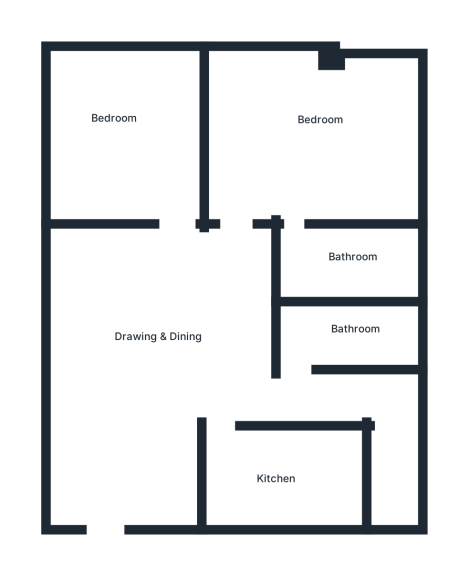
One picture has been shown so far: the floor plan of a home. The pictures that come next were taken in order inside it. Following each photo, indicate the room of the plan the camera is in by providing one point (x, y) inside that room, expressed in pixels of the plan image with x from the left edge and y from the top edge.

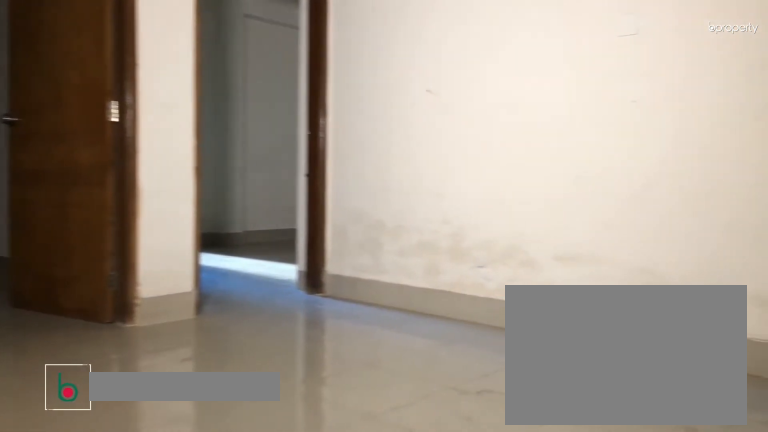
(163, 340)
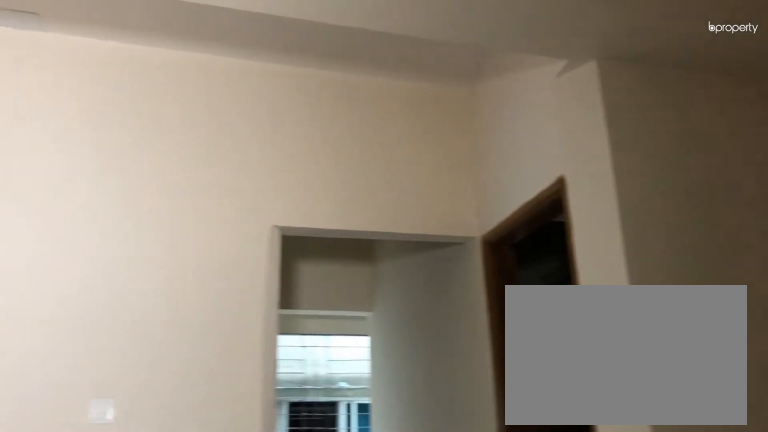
(163, 340)
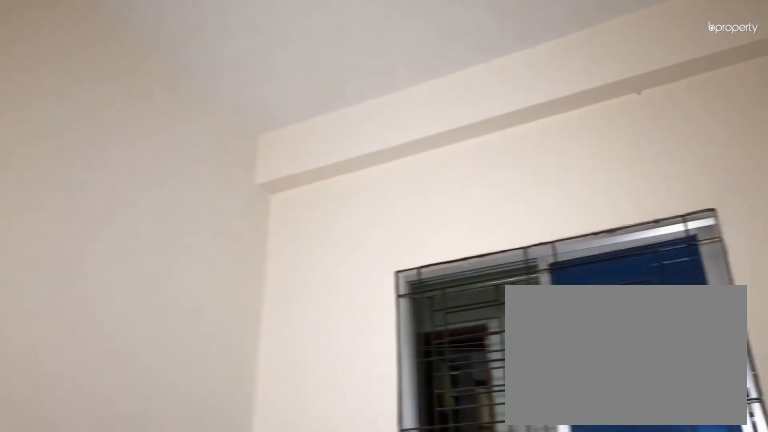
(129, 140)
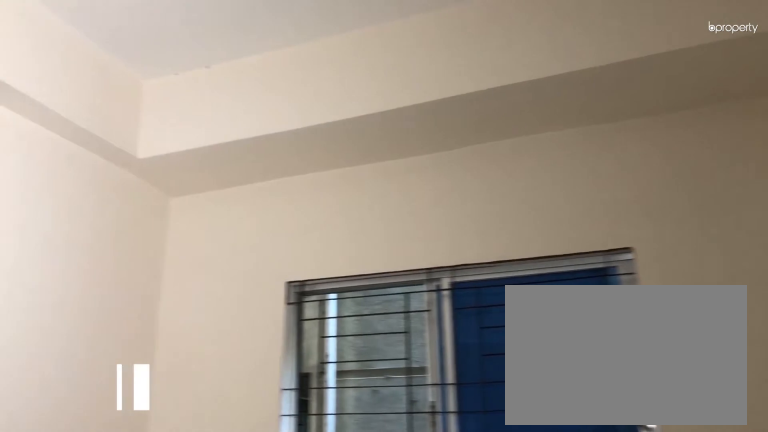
(305, 148)
